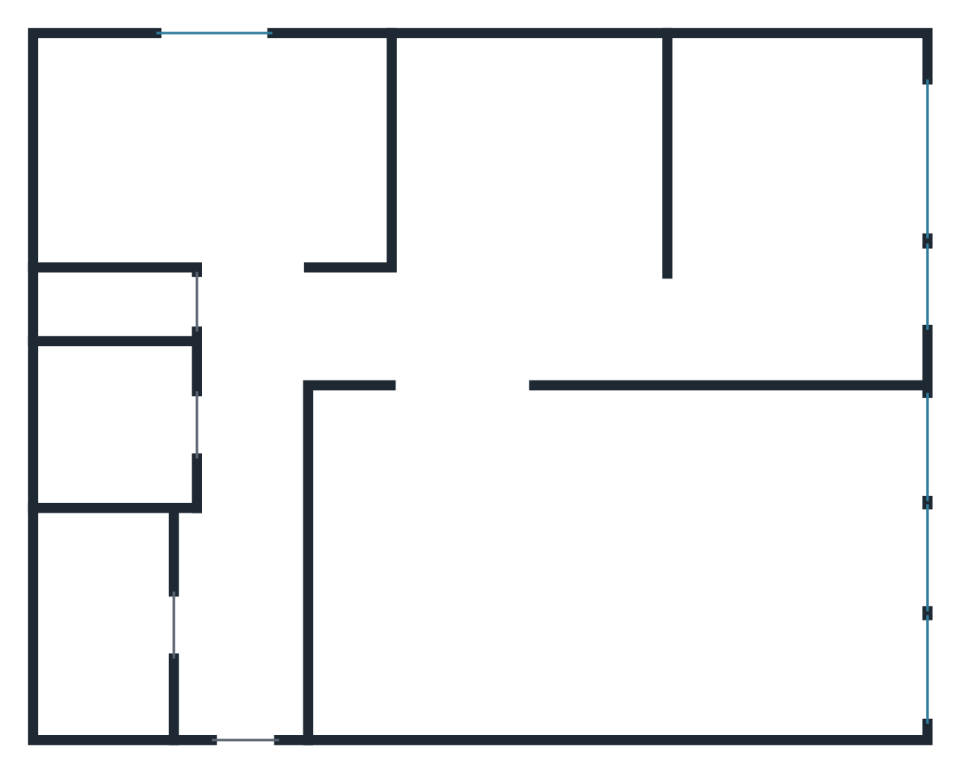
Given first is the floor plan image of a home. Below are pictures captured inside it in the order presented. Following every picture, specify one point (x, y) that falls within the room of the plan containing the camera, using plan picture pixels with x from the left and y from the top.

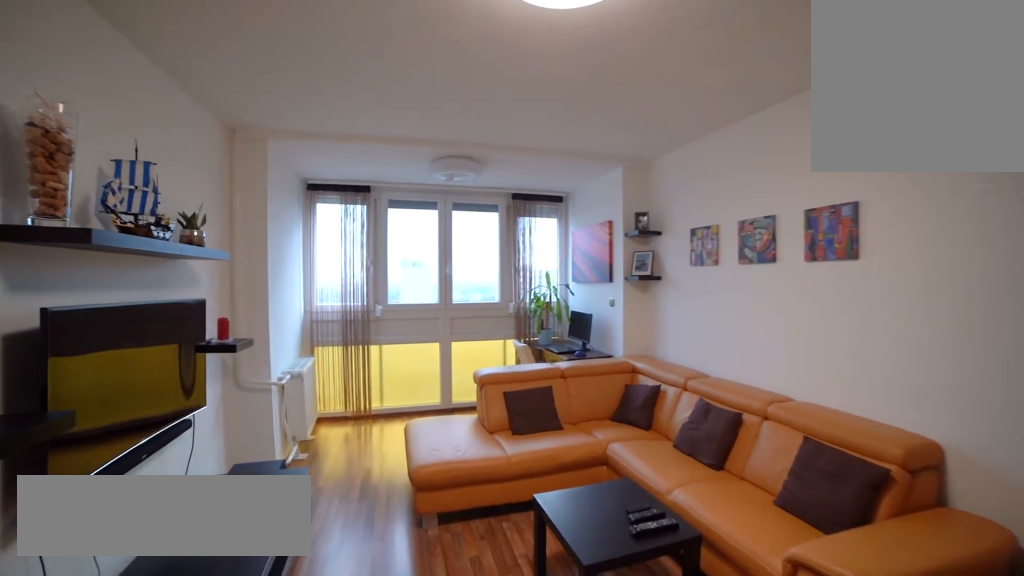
(481, 558)
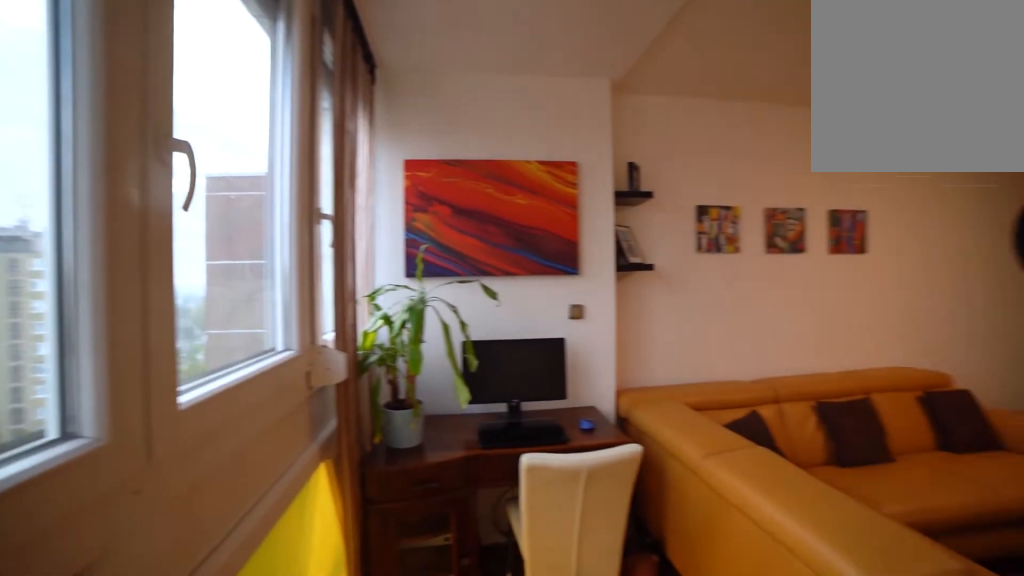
(808, 565)
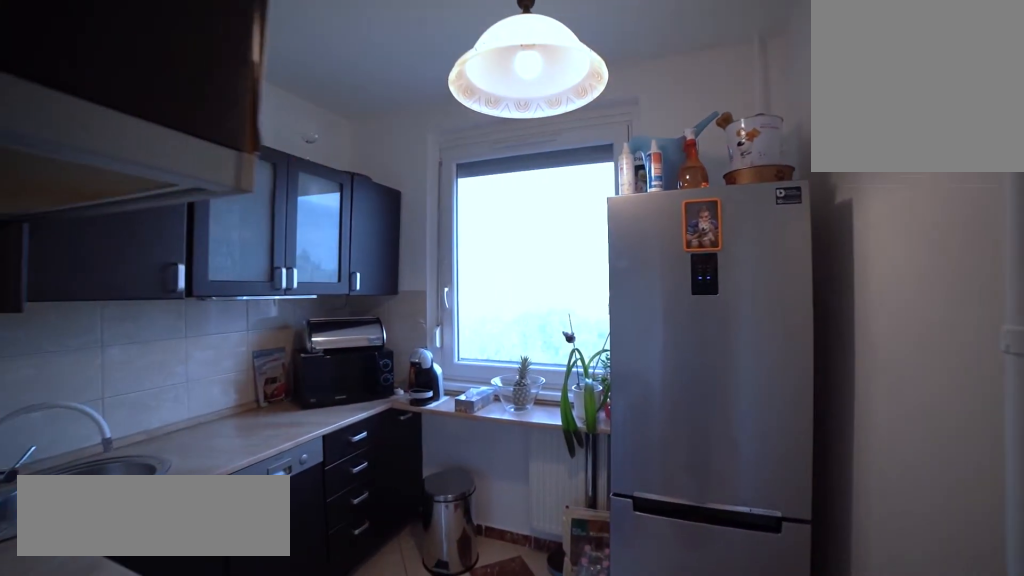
(247, 169)
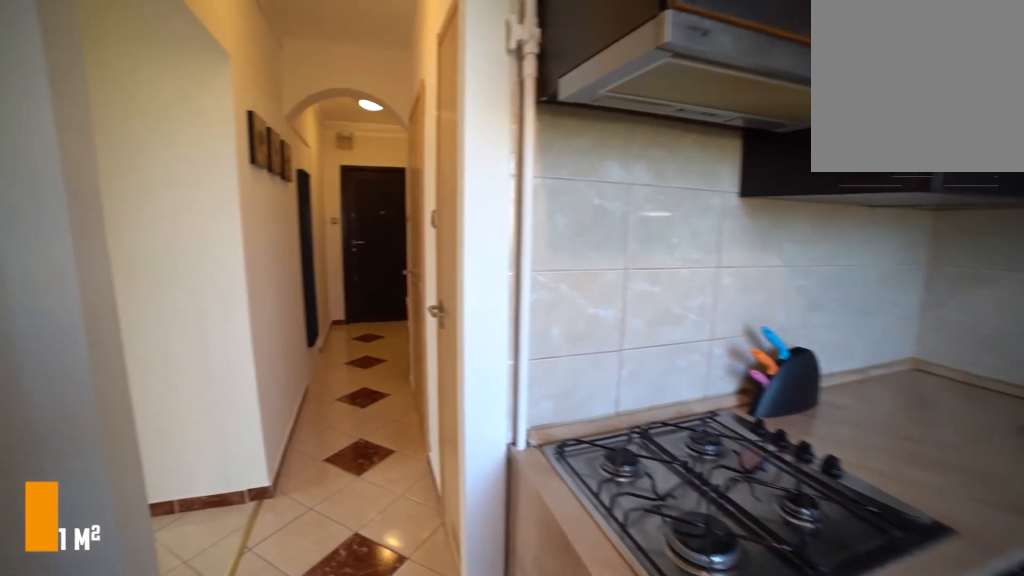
(247, 169)
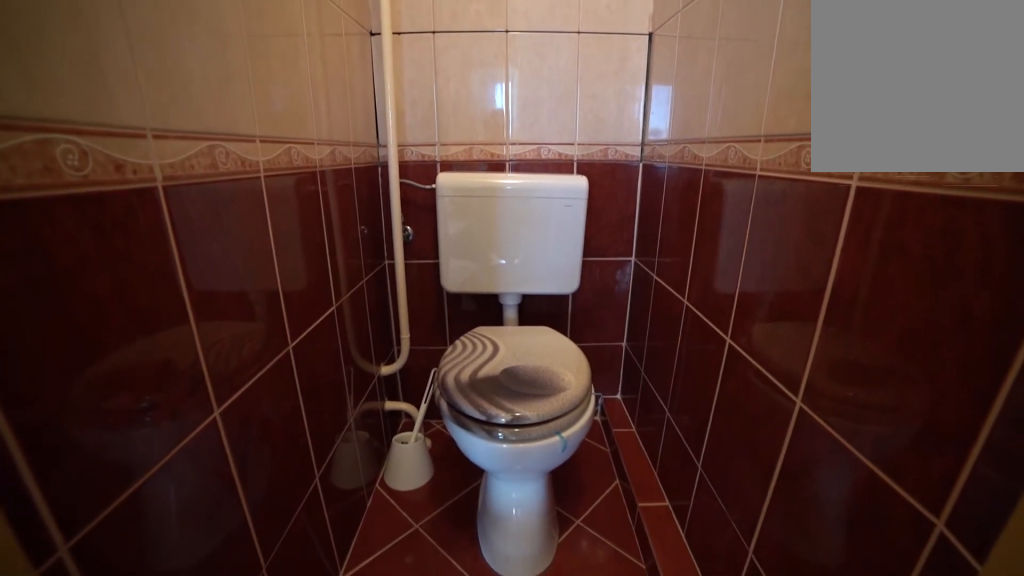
(117, 302)
